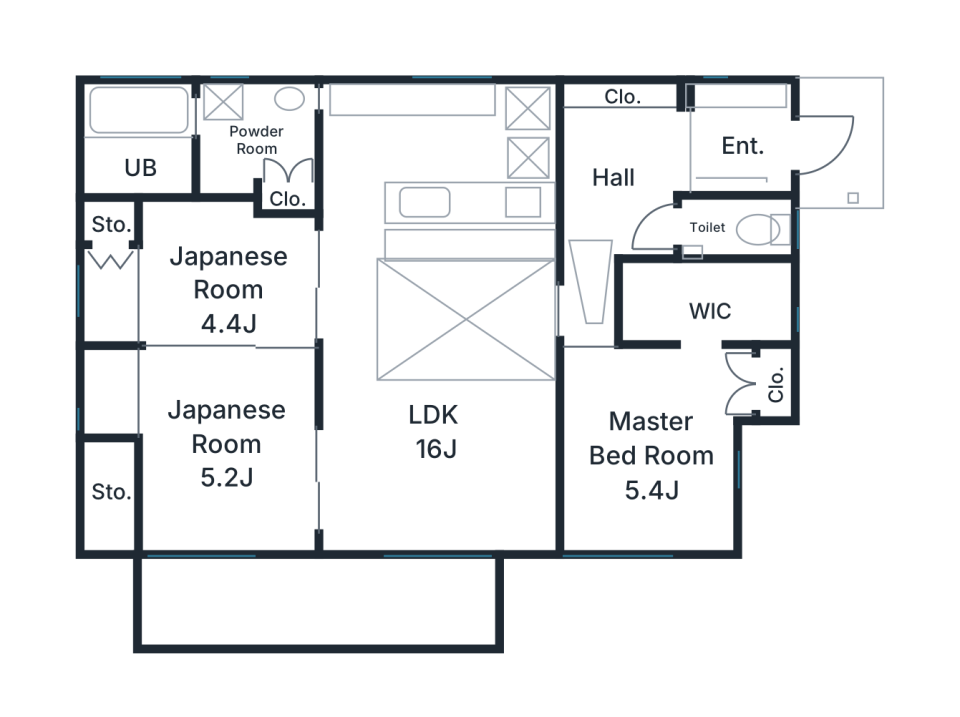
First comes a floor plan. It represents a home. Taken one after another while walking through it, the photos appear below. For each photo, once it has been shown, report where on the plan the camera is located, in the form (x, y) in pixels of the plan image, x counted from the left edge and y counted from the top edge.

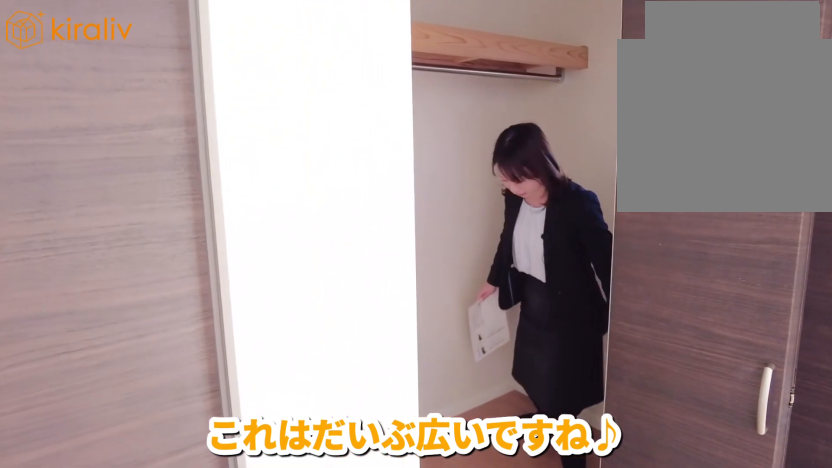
(689, 415)
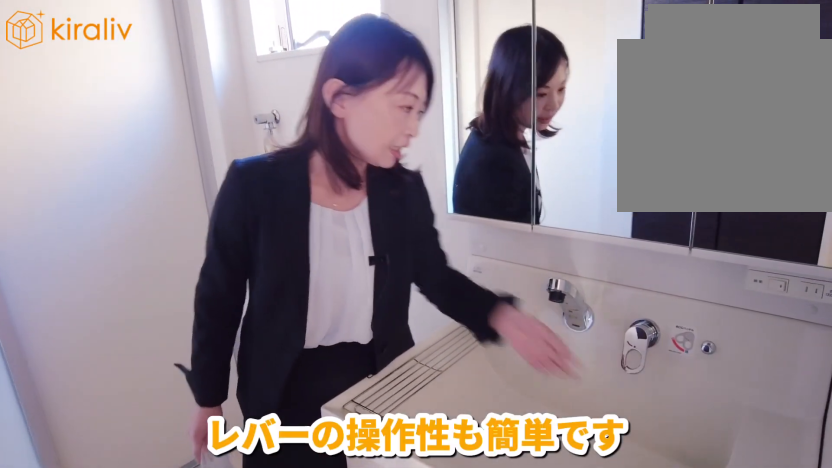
(251, 162)
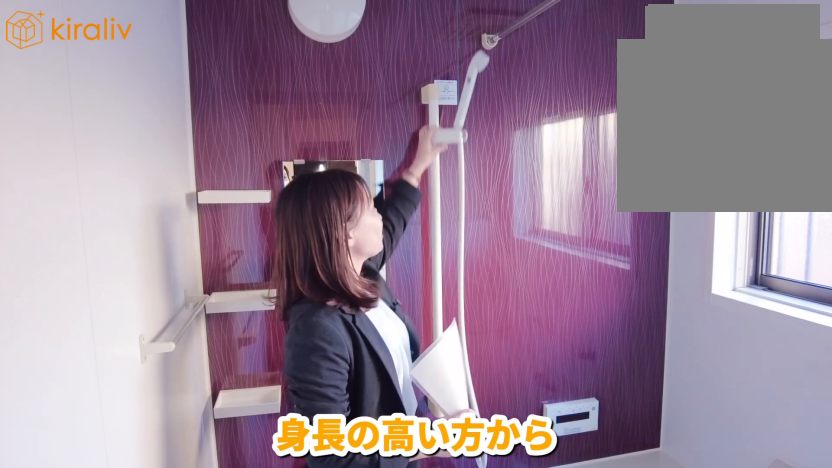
(147, 170)
